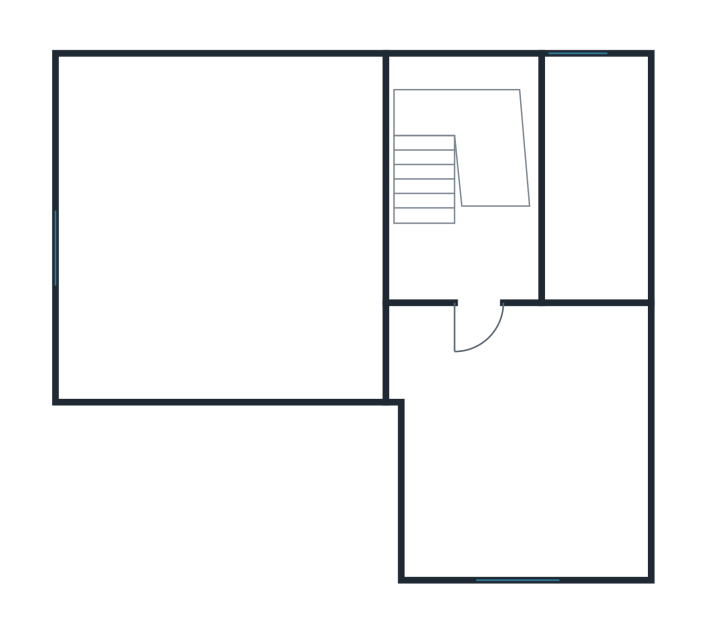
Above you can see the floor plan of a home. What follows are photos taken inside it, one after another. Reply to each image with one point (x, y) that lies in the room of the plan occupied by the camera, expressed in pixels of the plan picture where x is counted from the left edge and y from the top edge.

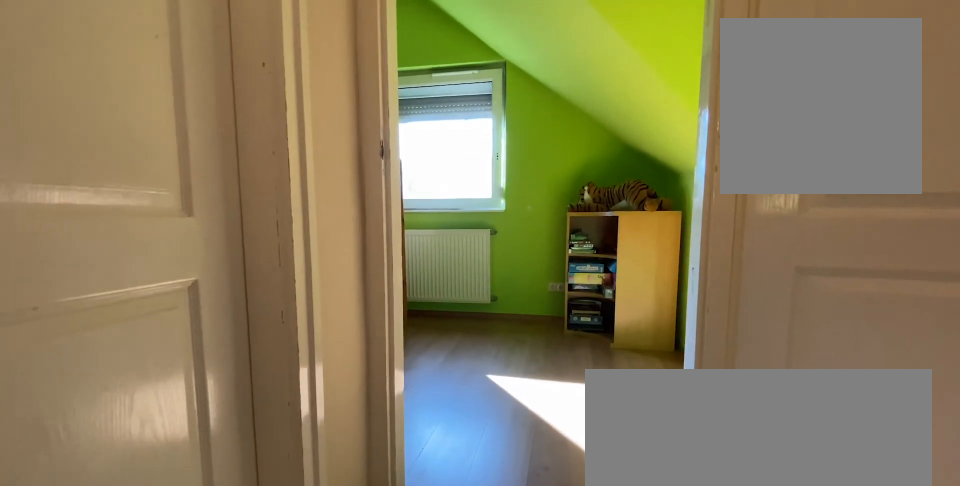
(505, 467)
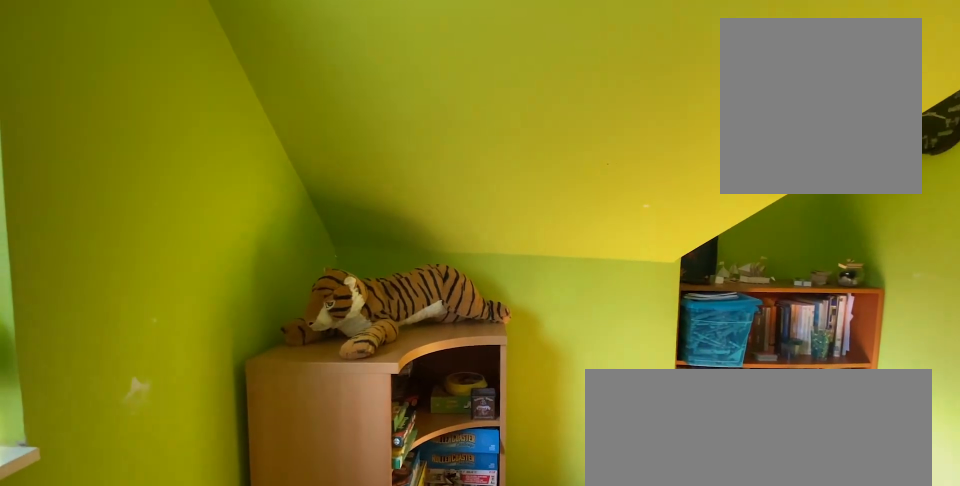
(505, 467)
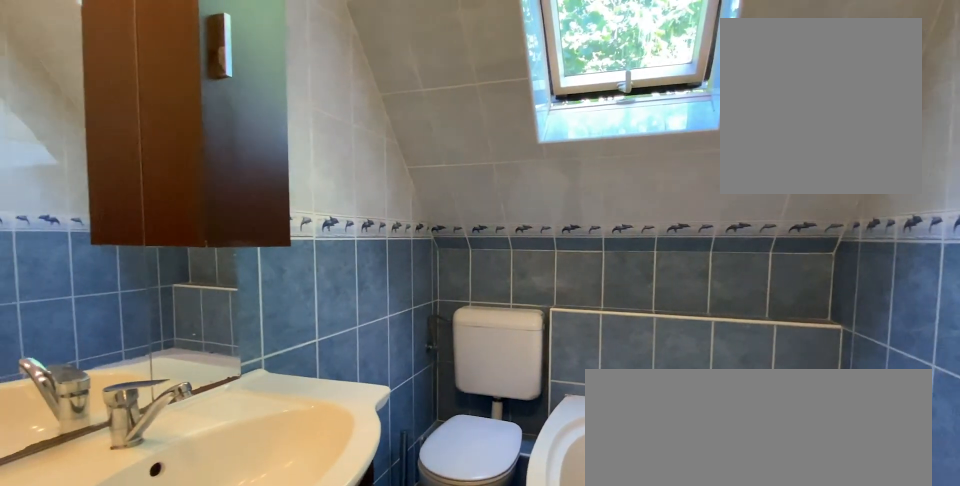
(581, 192)
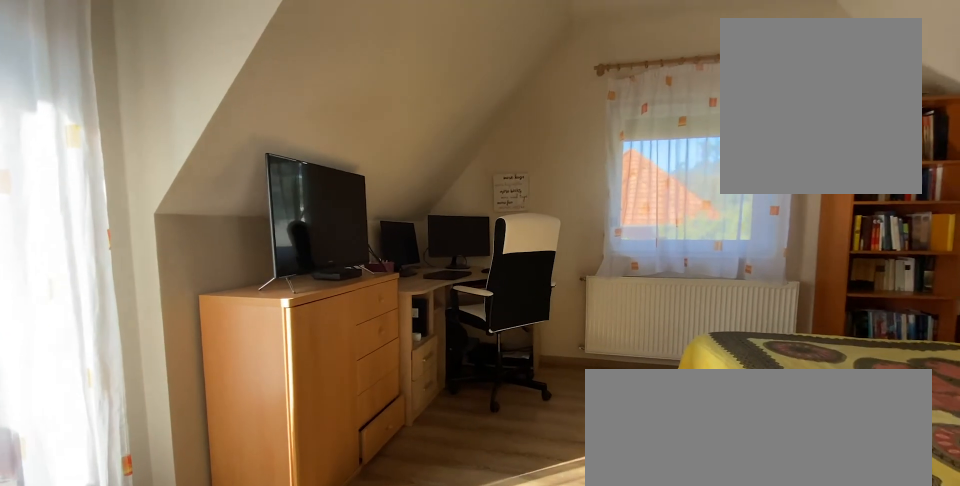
(221, 245)
